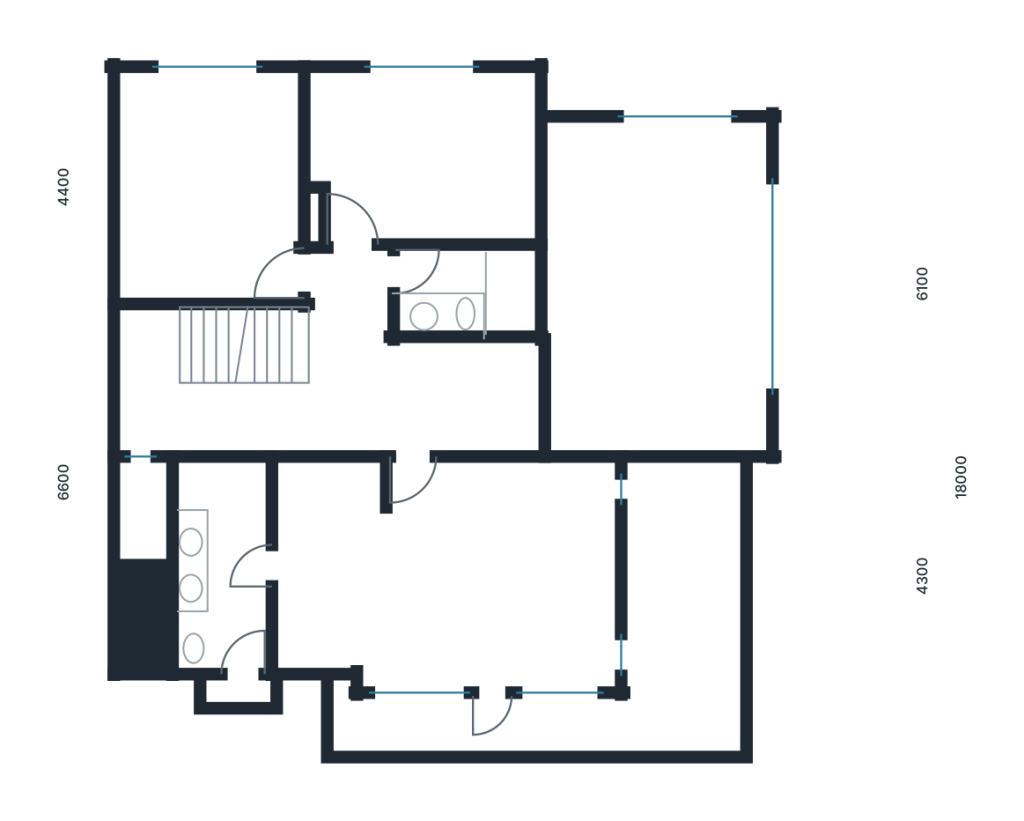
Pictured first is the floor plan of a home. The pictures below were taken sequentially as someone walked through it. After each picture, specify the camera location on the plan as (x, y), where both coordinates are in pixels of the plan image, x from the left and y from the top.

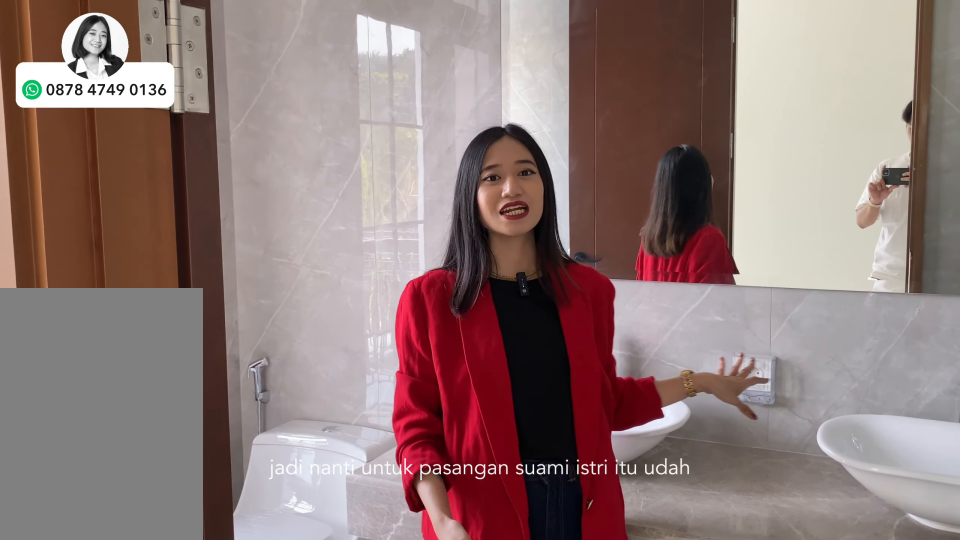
(236, 553)
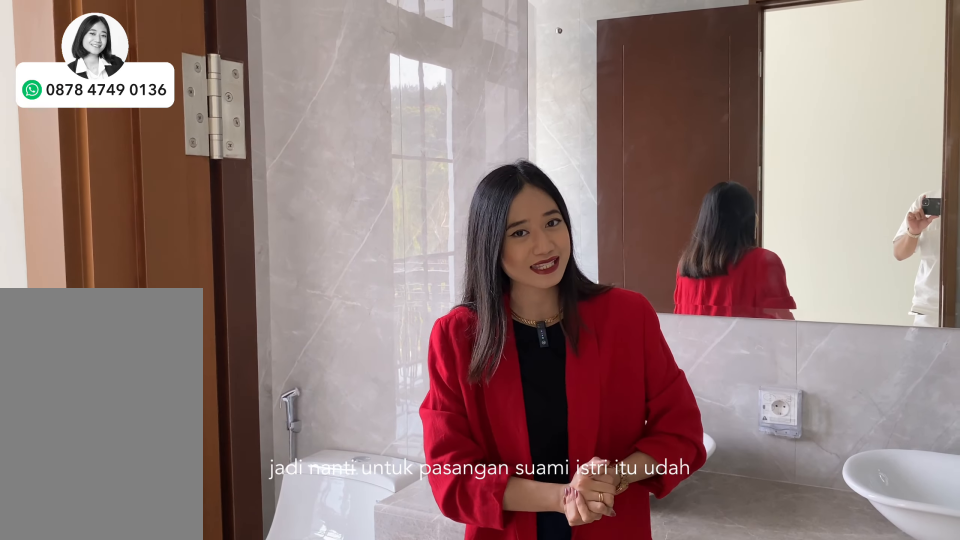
(236, 553)
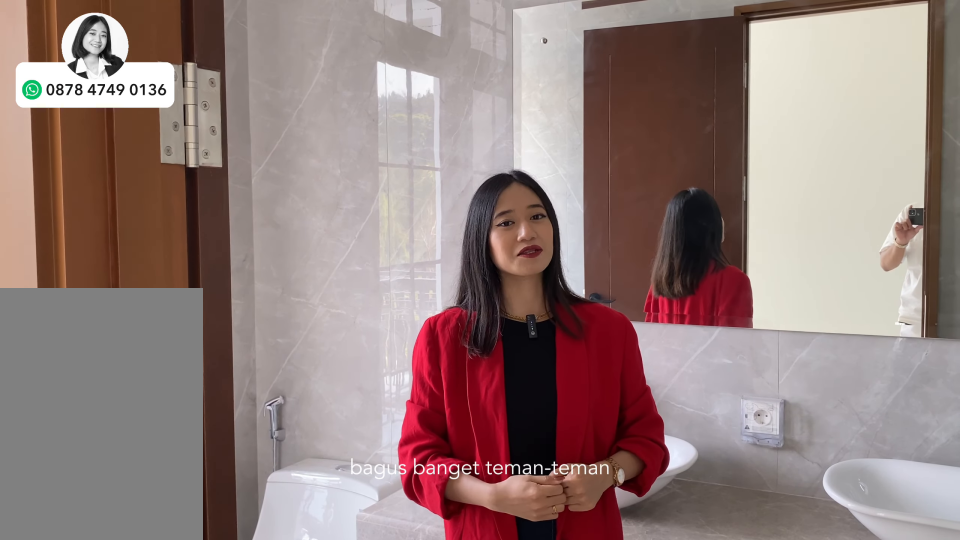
(236, 553)
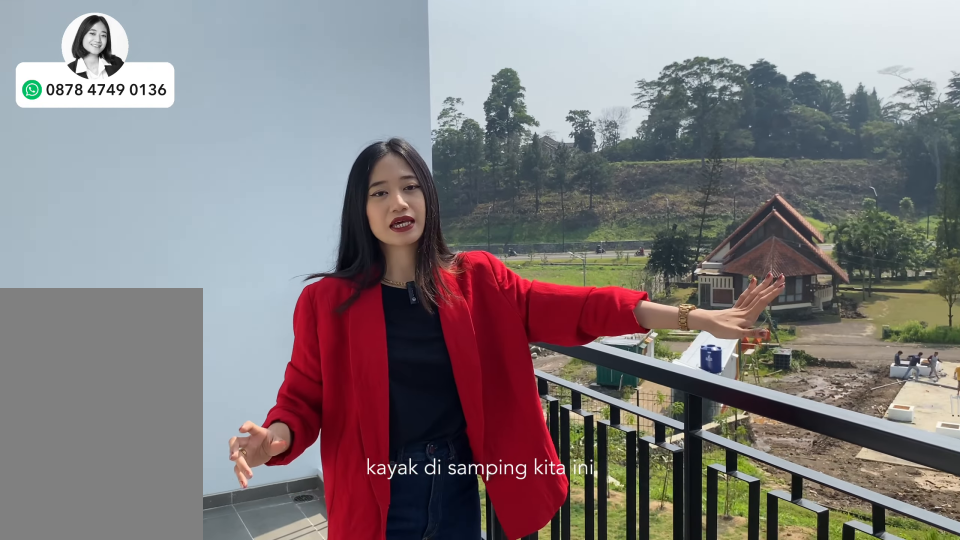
(697, 589)
